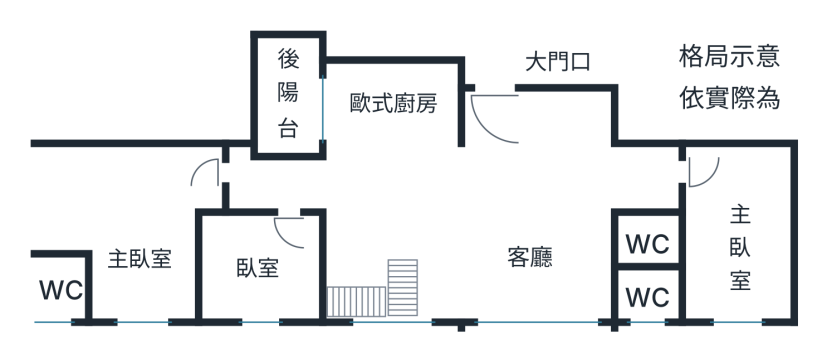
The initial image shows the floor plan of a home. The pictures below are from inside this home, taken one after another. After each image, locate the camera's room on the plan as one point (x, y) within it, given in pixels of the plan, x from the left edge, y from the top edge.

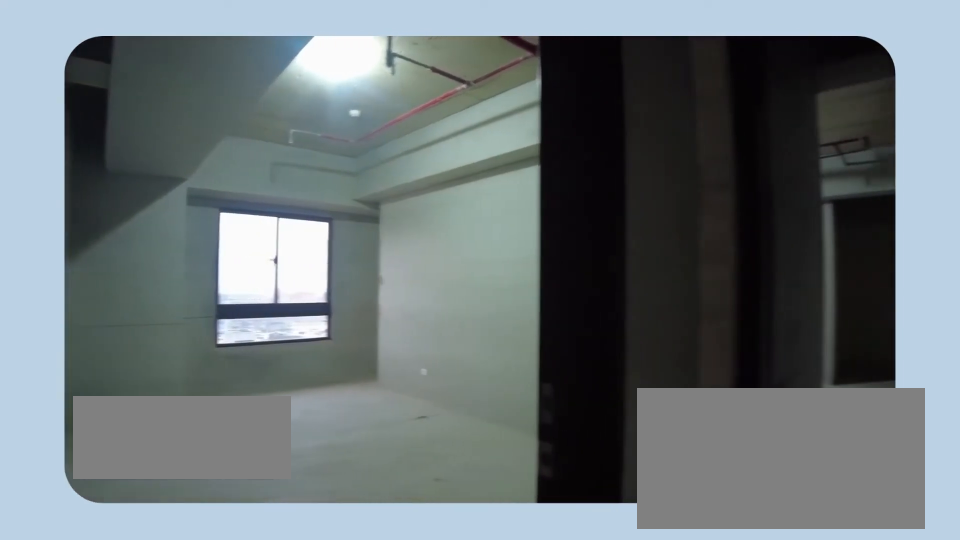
(131, 237)
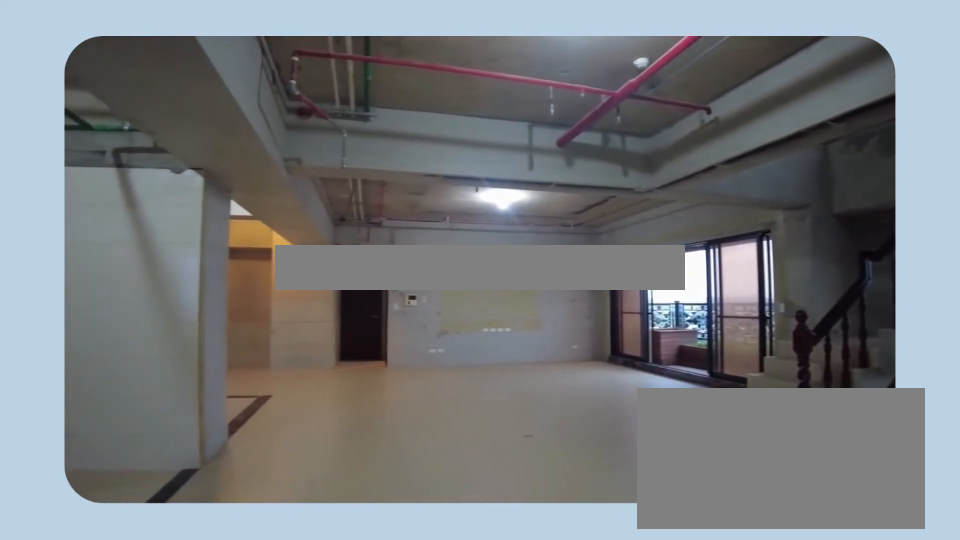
(463, 195)
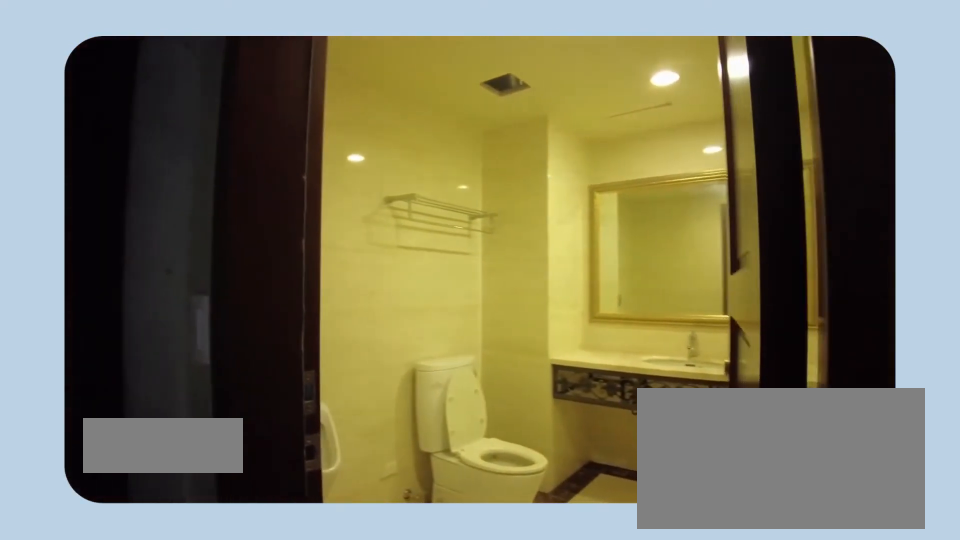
(643, 244)
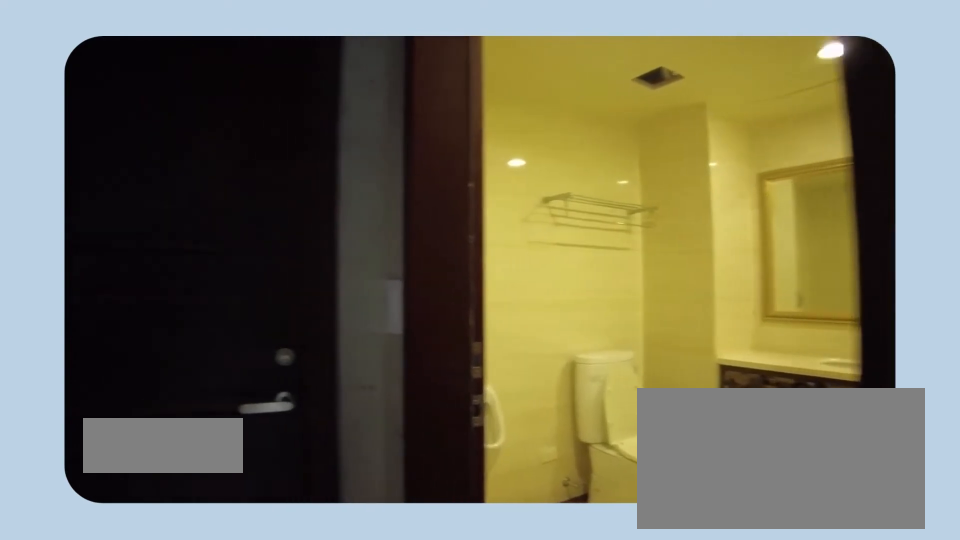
(643, 244)
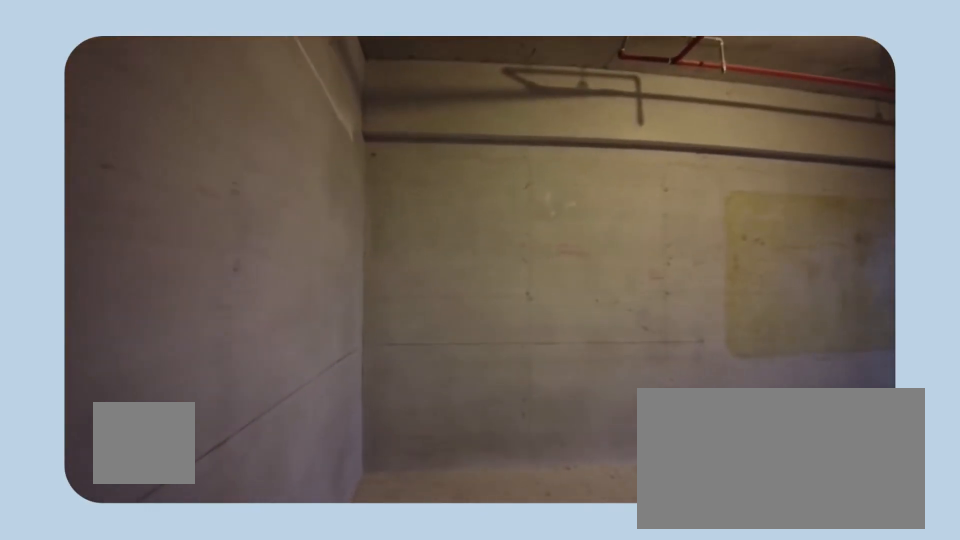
(721, 219)
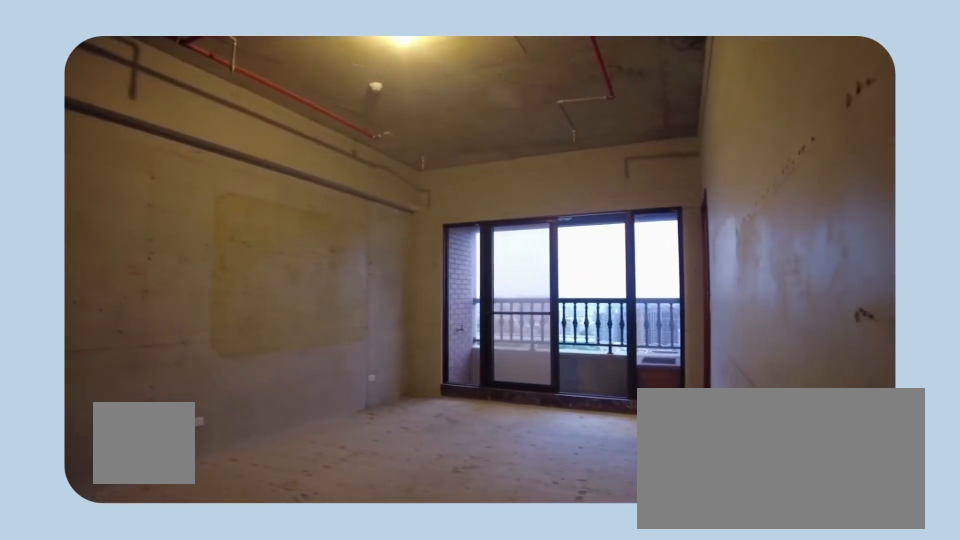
(721, 219)
